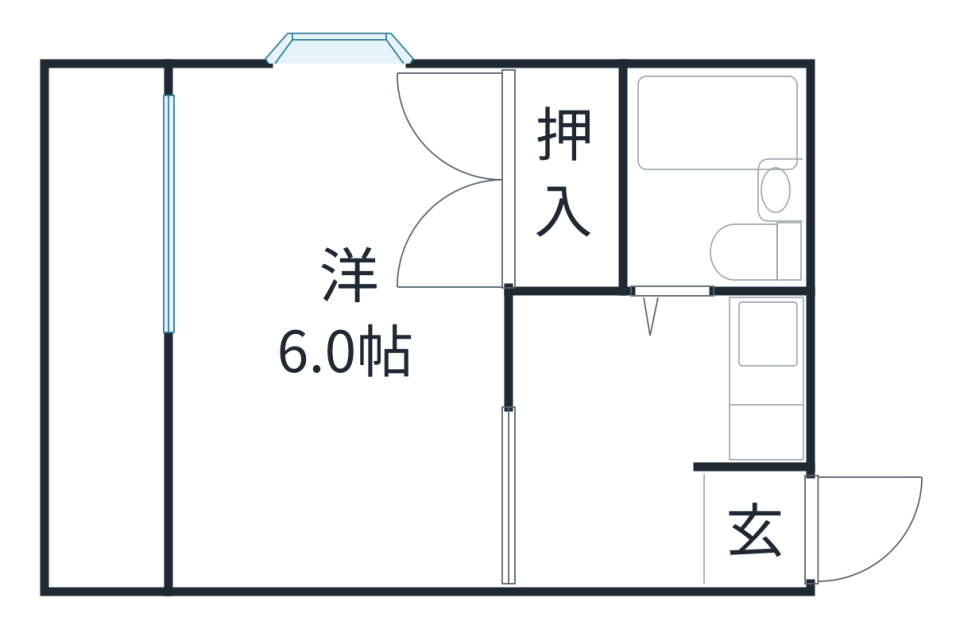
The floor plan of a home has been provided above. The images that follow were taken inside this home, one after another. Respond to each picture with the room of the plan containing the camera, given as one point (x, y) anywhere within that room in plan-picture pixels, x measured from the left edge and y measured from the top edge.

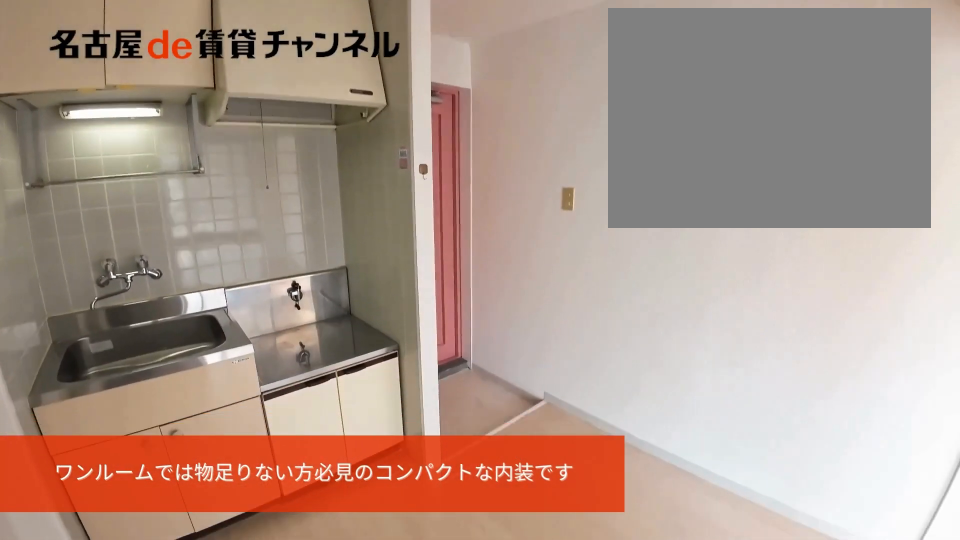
(611, 438)
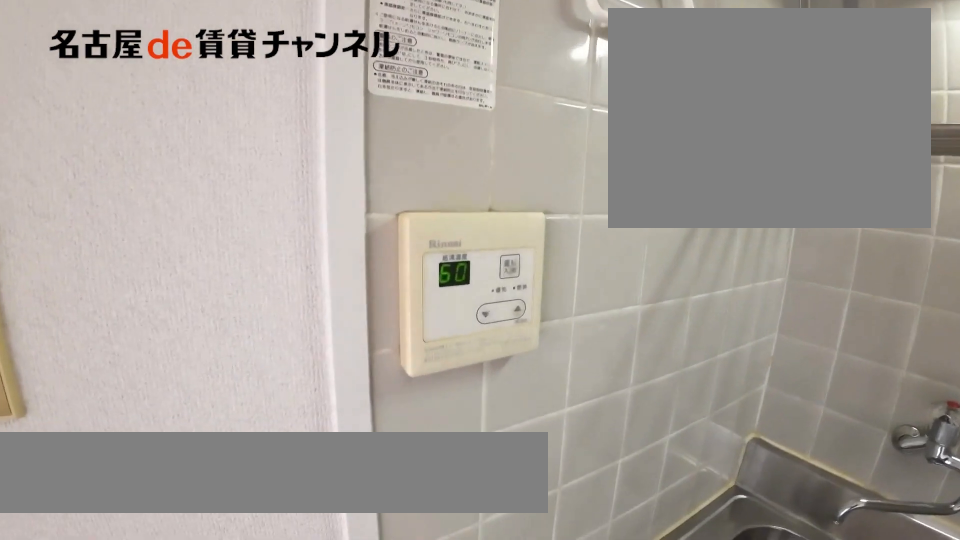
(772, 385)
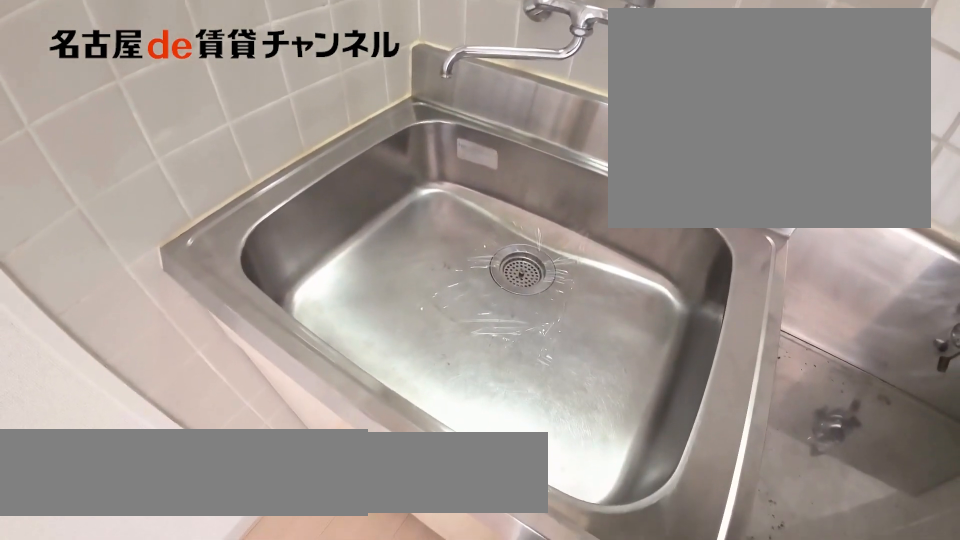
(772, 385)
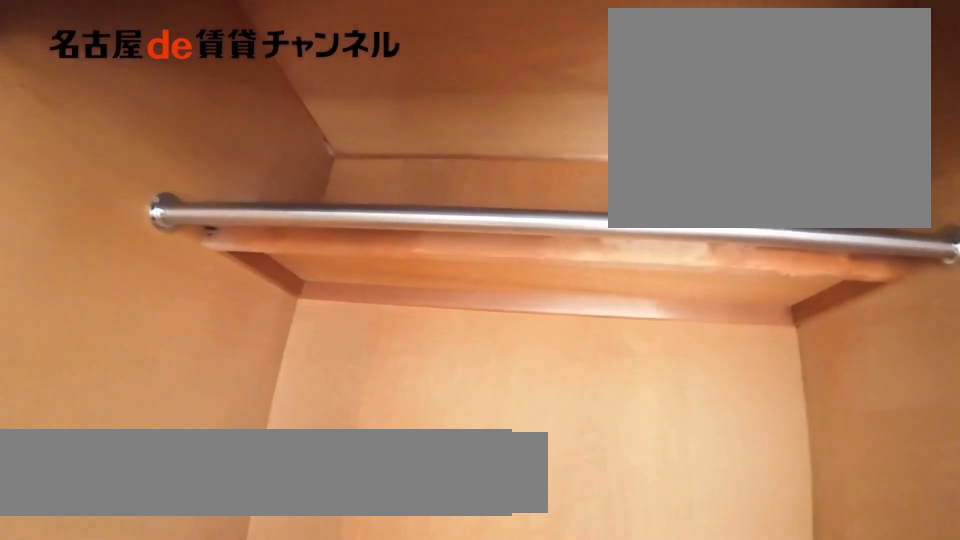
(565, 178)
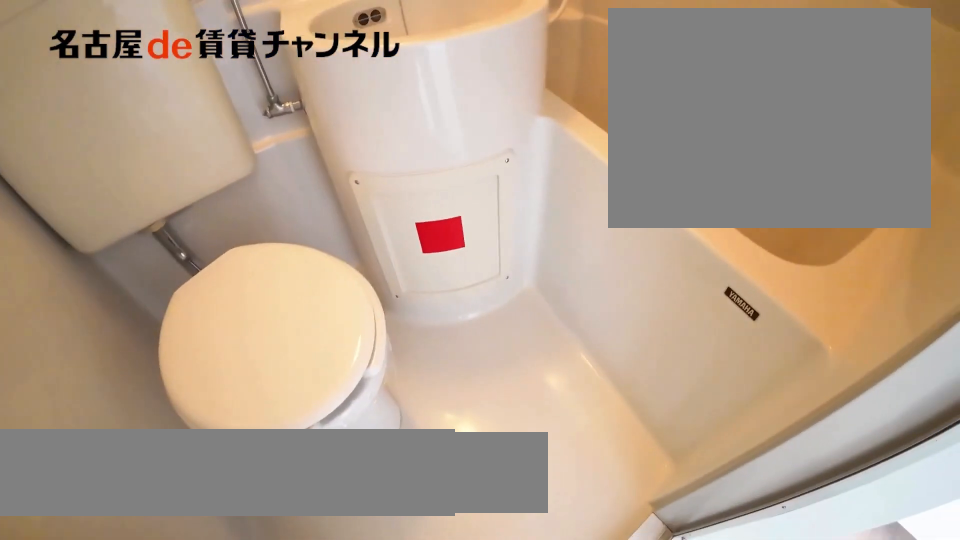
(715, 174)
